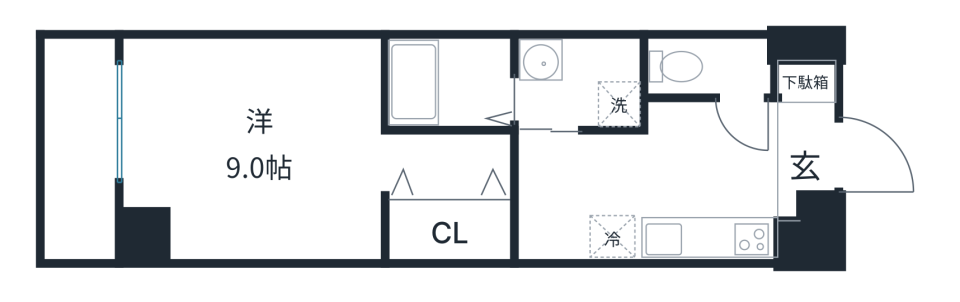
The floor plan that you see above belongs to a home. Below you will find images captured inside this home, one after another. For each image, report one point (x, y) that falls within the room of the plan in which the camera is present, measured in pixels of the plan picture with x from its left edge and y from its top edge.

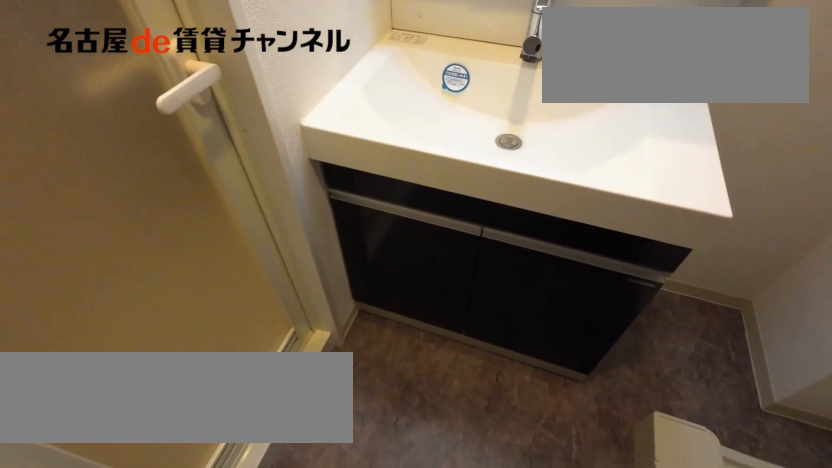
(581, 82)
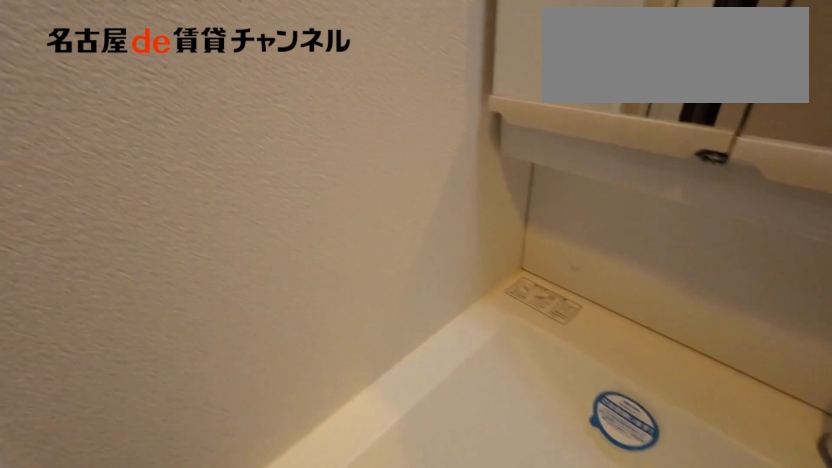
(581, 82)
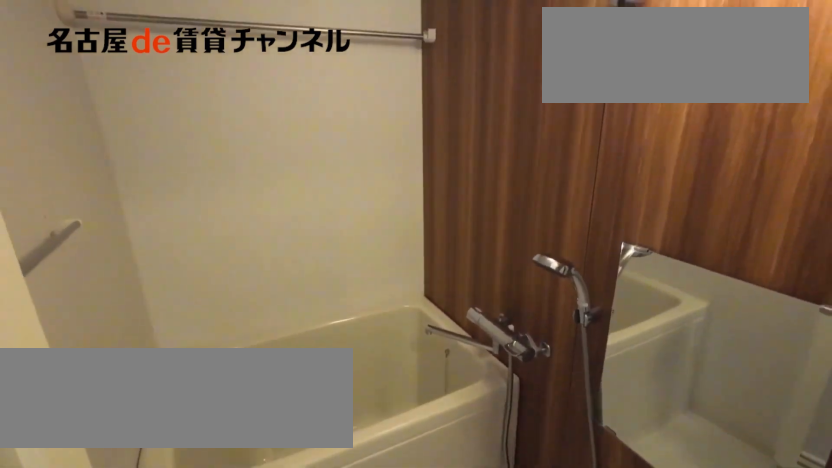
(449, 82)
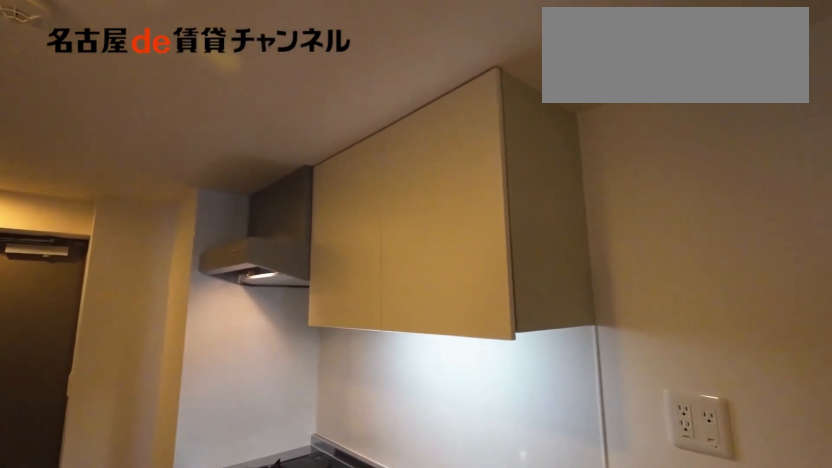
(686, 236)
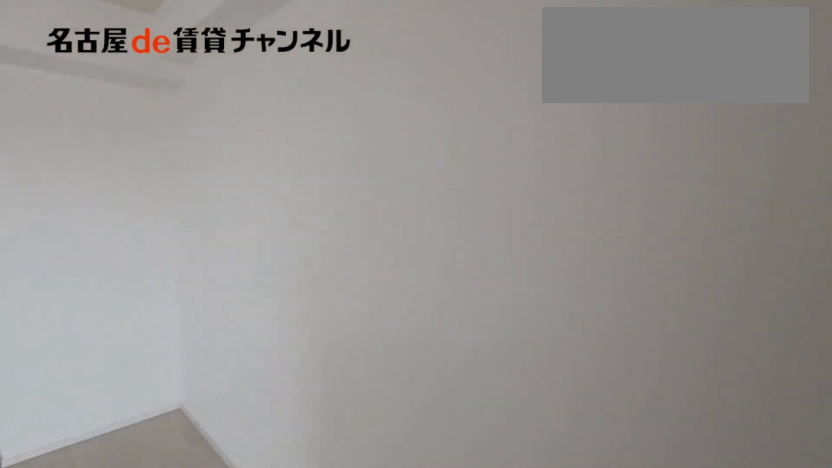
(248, 149)
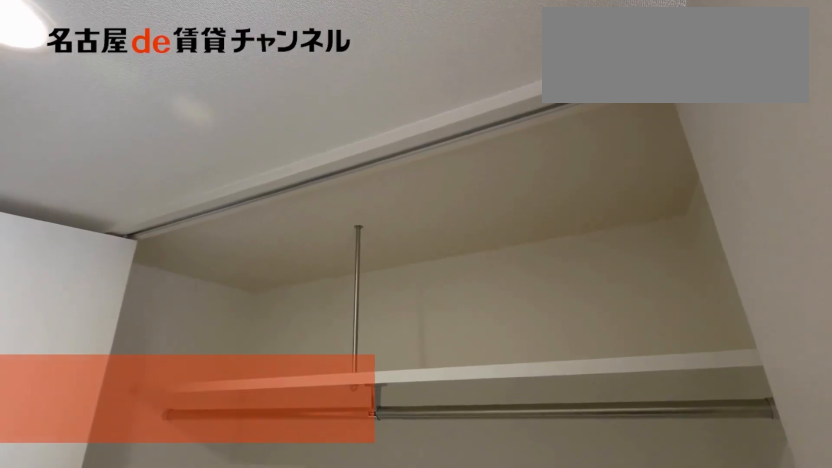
(451, 229)
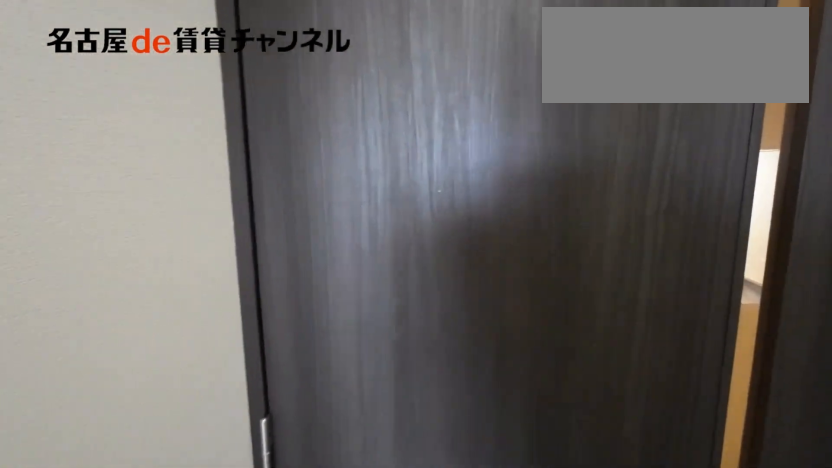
(451, 229)
